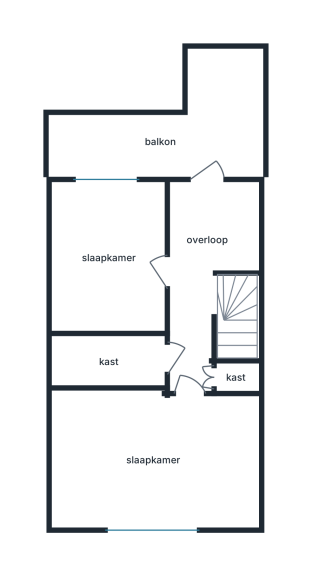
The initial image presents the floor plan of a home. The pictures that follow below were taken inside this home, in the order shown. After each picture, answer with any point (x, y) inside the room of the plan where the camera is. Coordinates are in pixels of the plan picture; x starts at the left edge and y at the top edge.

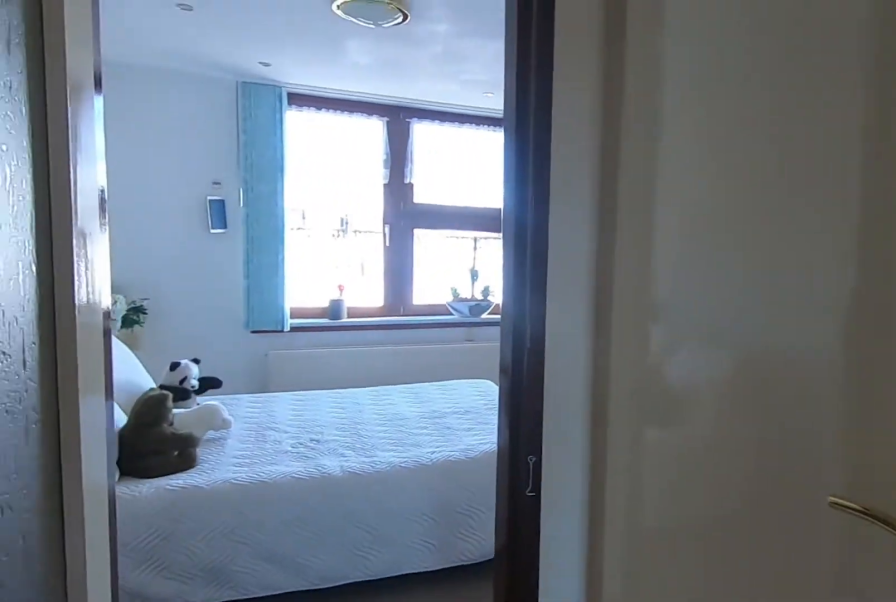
(191, 366)
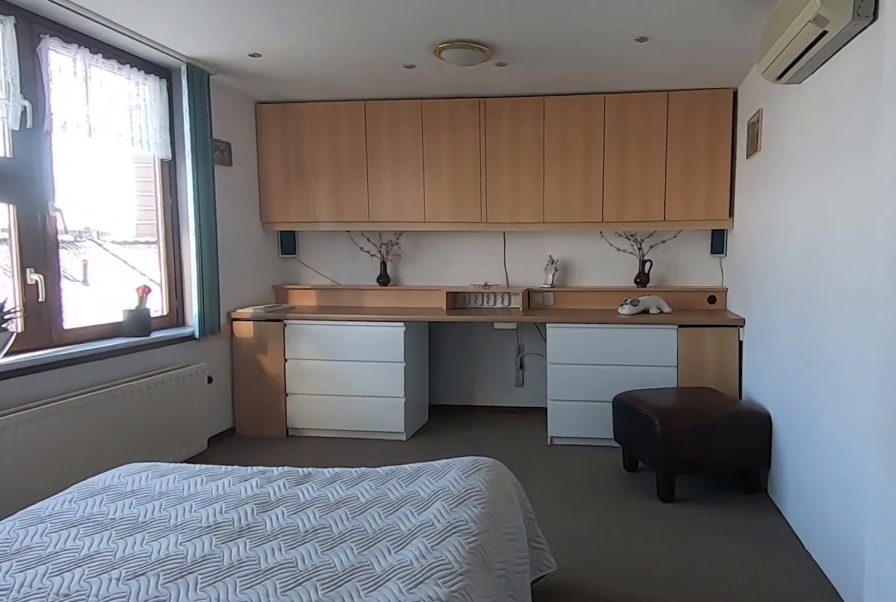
(149, 462)
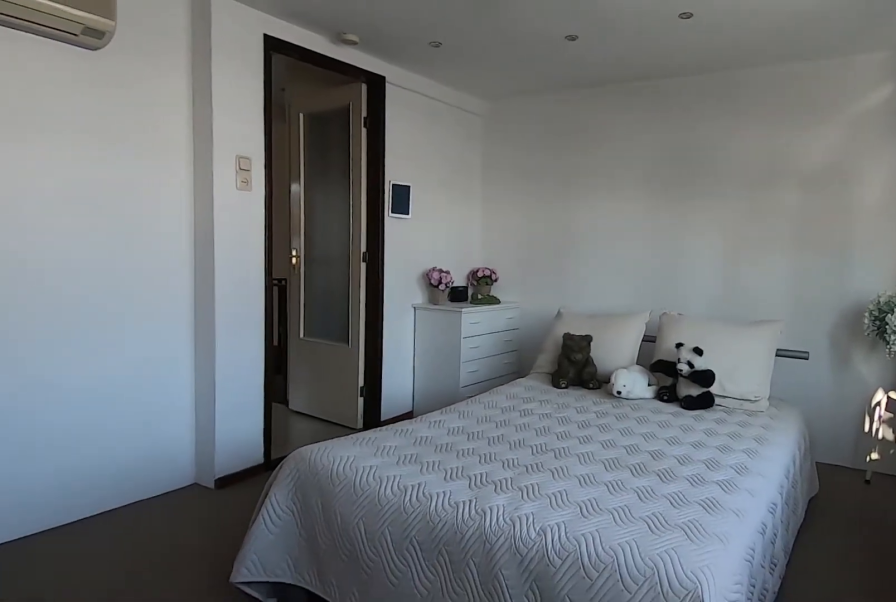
(149, 462)
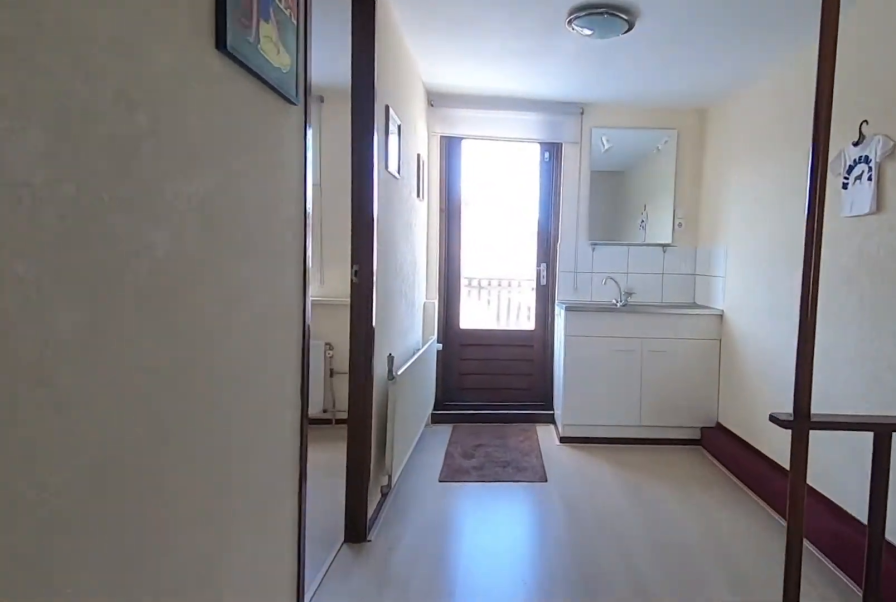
(191, 366)
